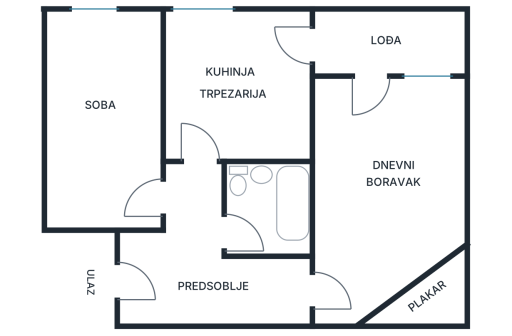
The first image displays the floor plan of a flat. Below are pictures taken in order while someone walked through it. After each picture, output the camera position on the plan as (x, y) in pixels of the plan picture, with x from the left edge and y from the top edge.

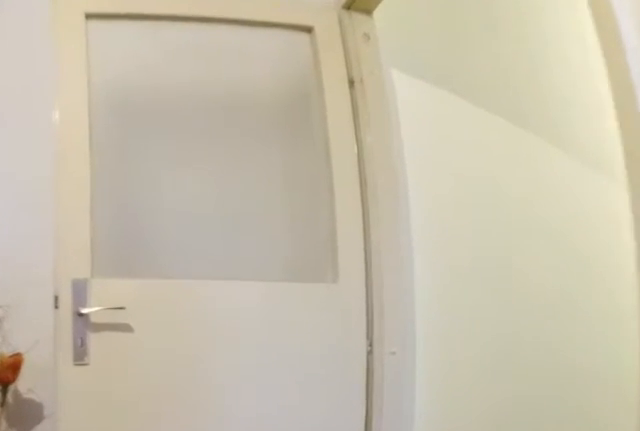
(346, 251)
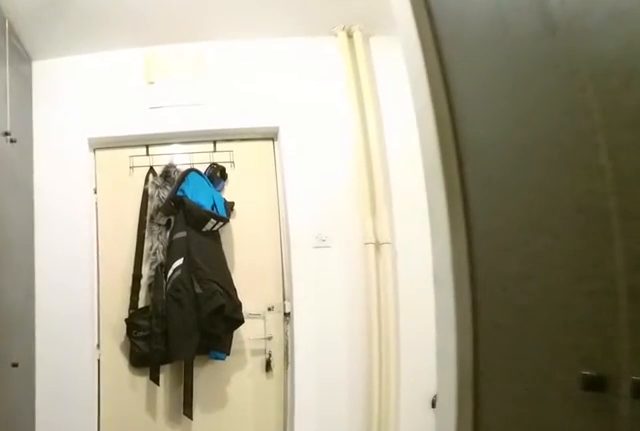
(275, 289)
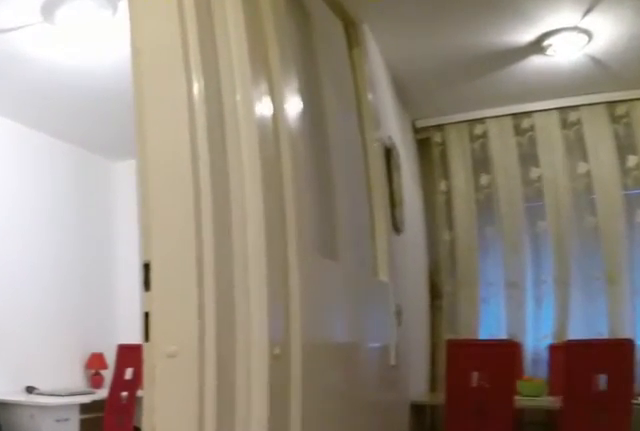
(189, 211)
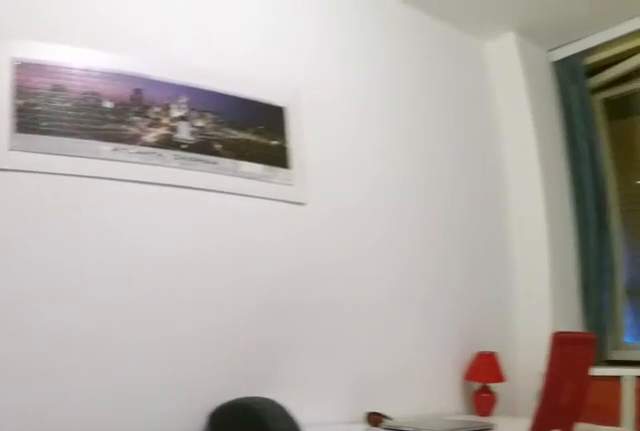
(137, 192)
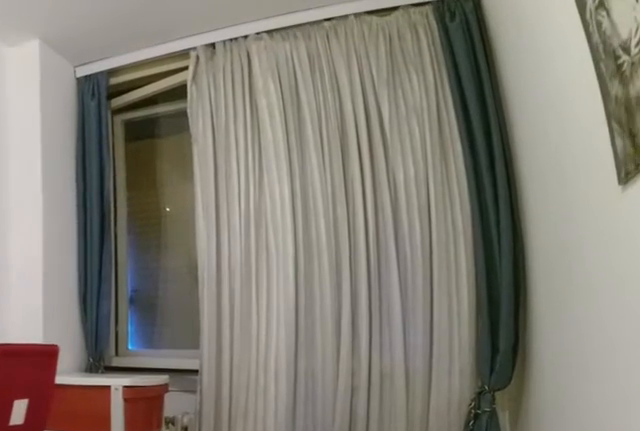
(123, 181)
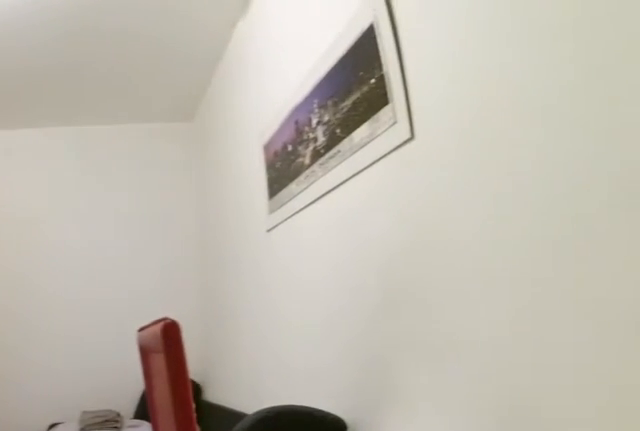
(90, 34)
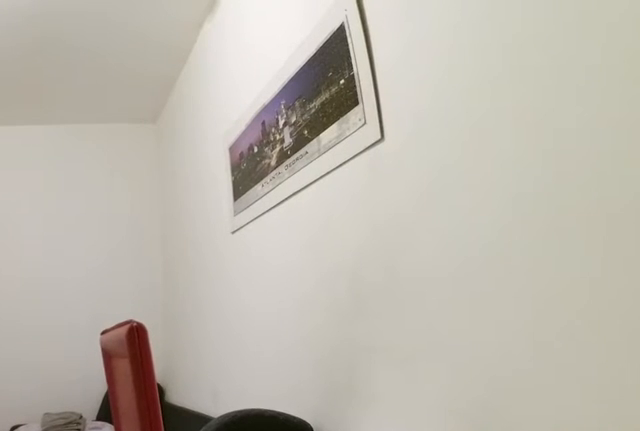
(92, 34)
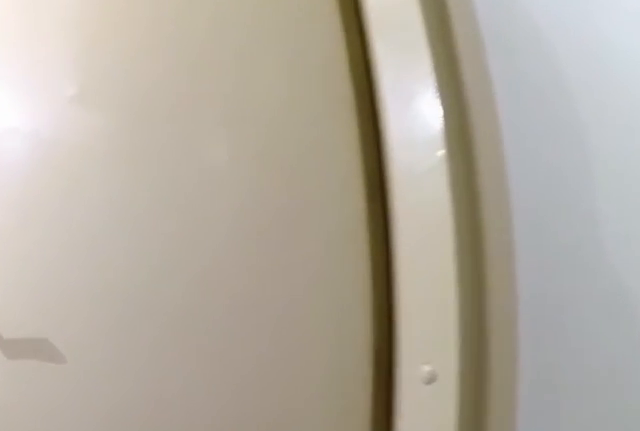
(185, 219)
